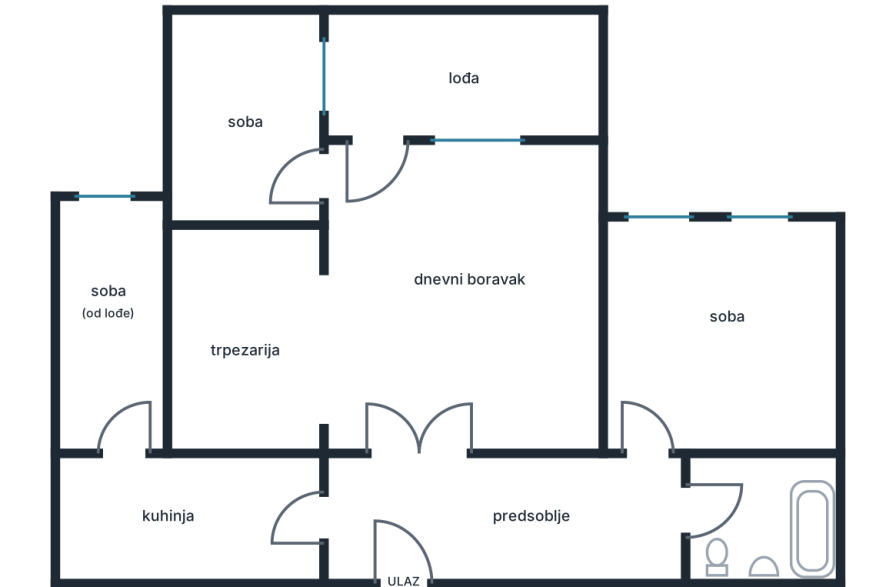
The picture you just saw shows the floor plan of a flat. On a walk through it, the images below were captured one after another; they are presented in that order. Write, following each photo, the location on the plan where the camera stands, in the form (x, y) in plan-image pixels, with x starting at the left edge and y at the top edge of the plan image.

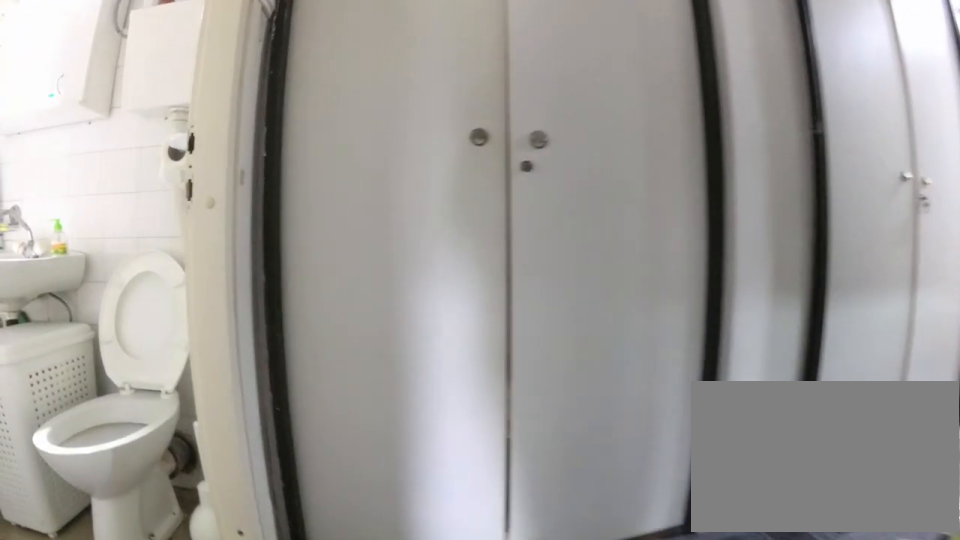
(648, 466)
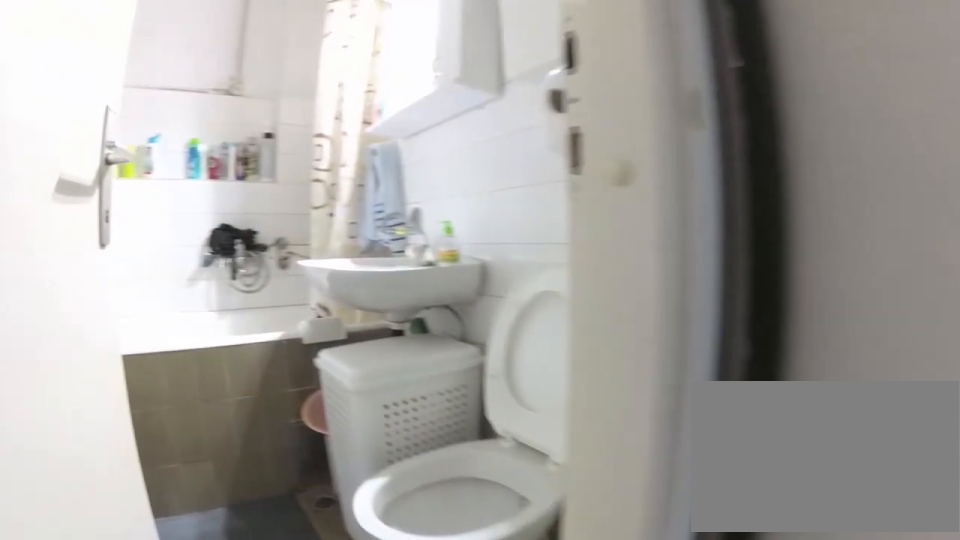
(644, 496)
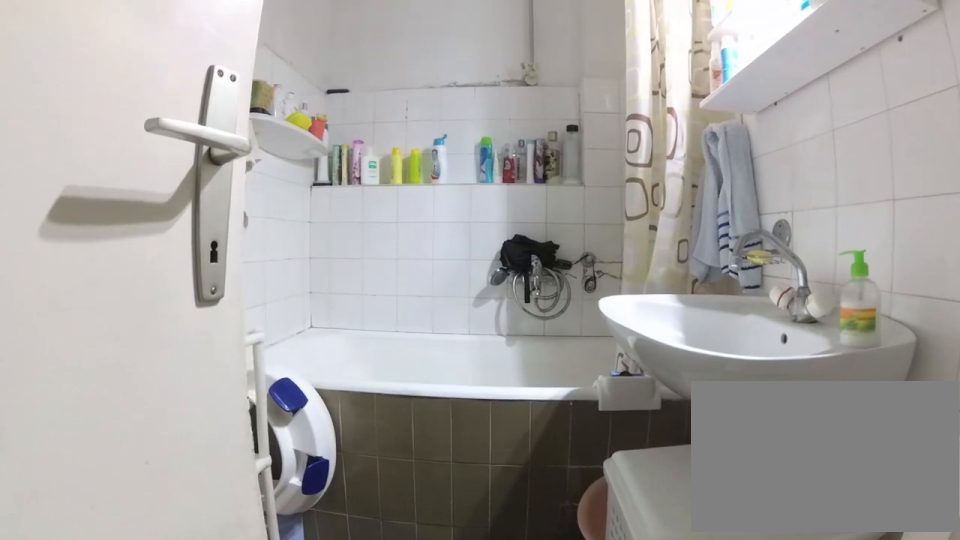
(685, 515)
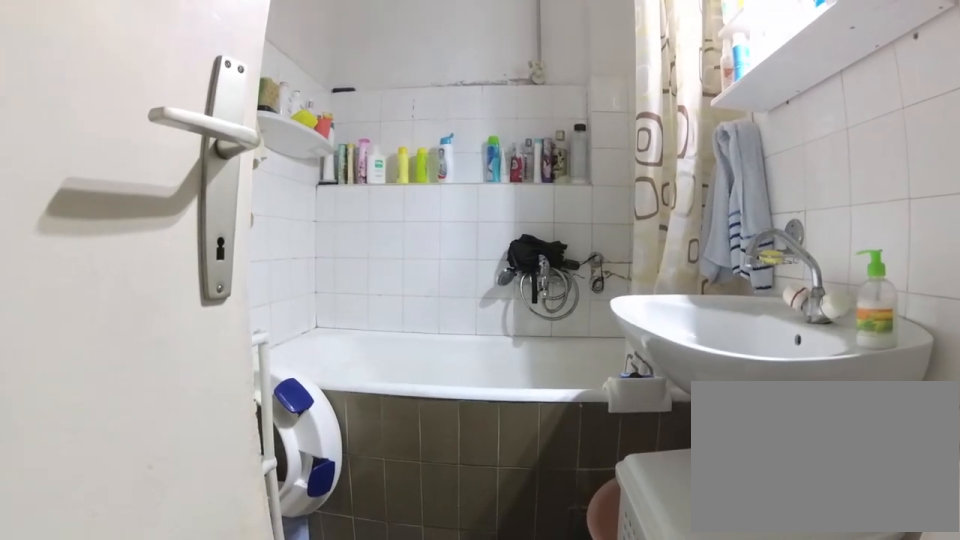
(695, 514)
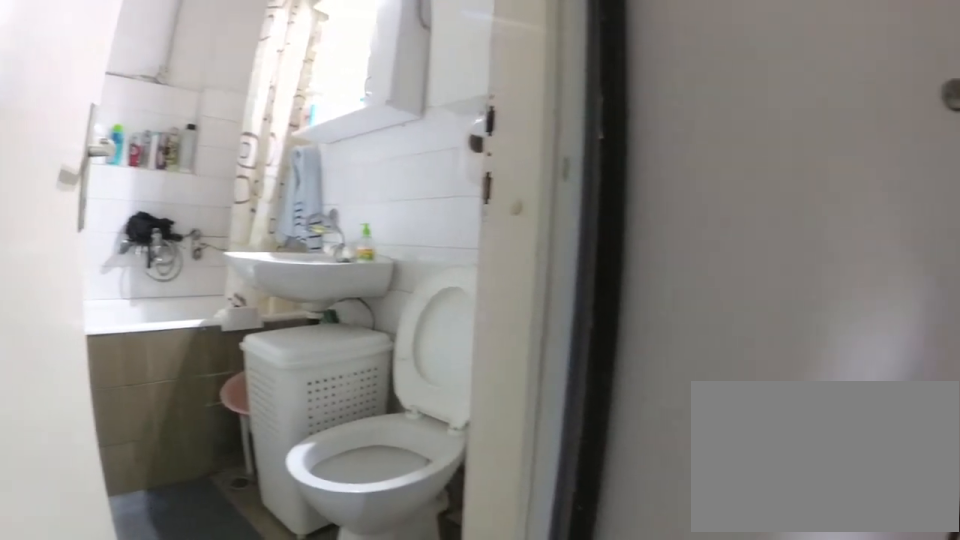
(652, 494)
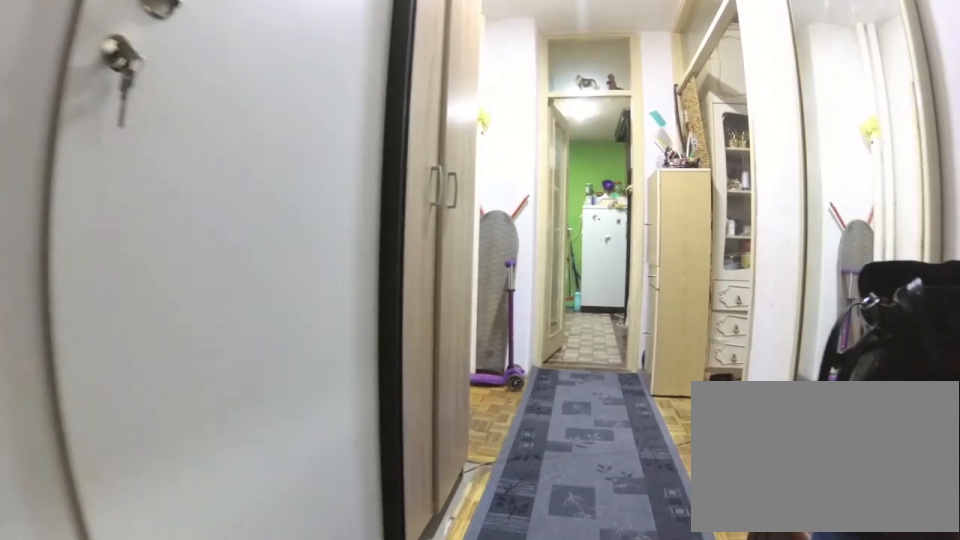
(622, 514)
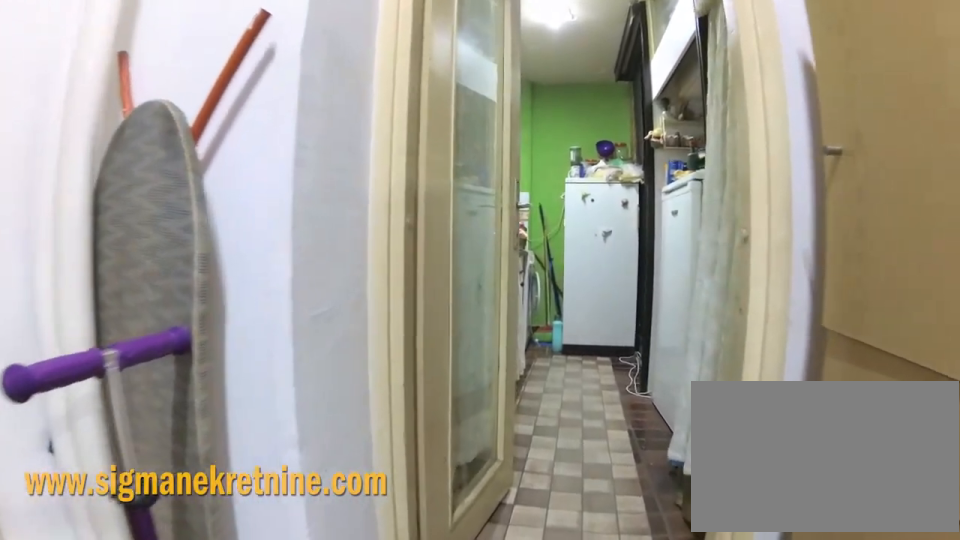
(436, 515)
